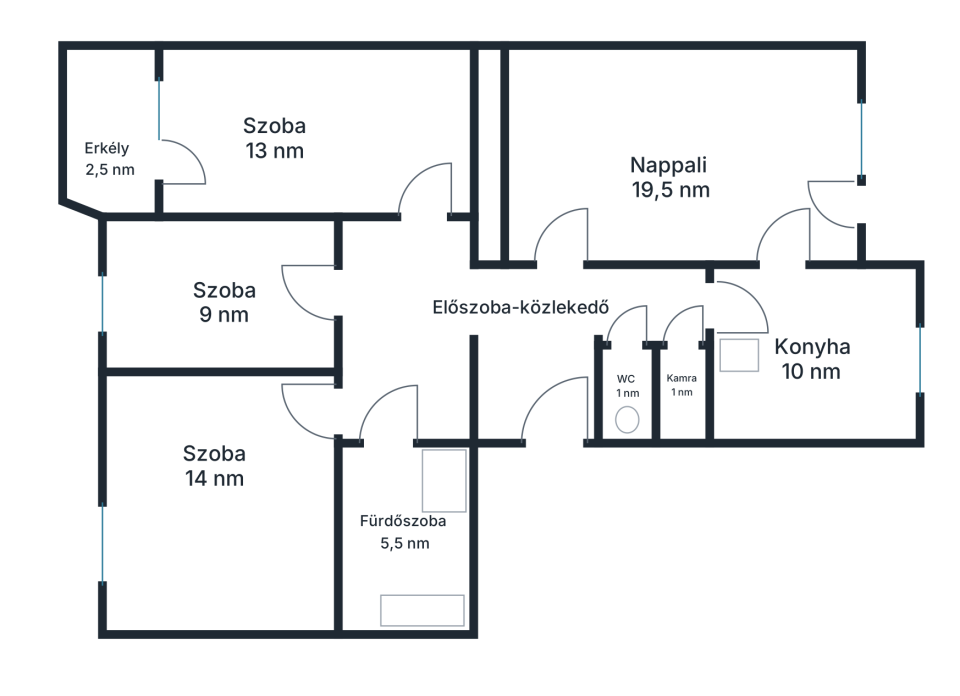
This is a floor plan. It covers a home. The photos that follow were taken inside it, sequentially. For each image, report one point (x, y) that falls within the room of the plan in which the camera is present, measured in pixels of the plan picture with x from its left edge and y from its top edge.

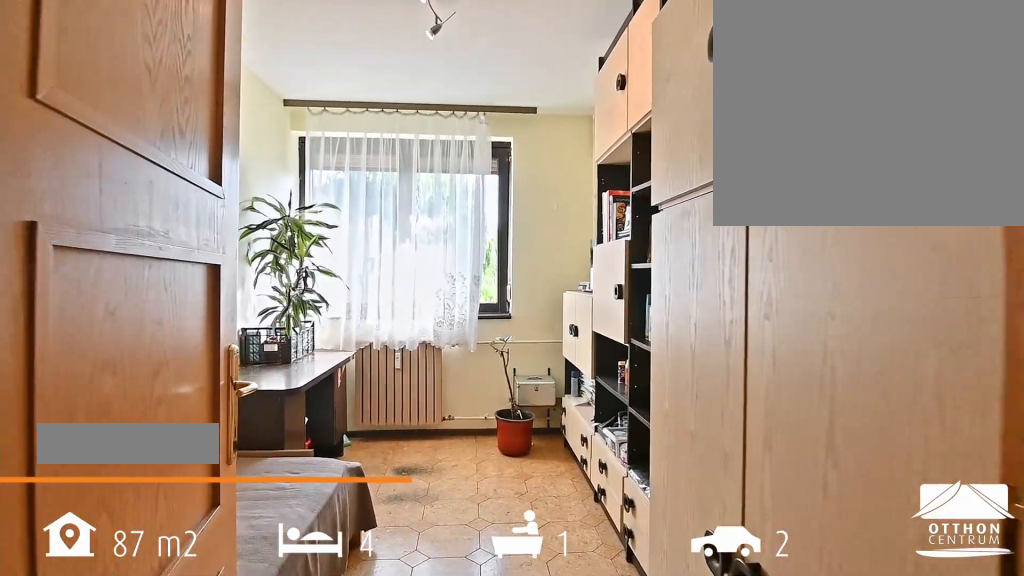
(225, 301)
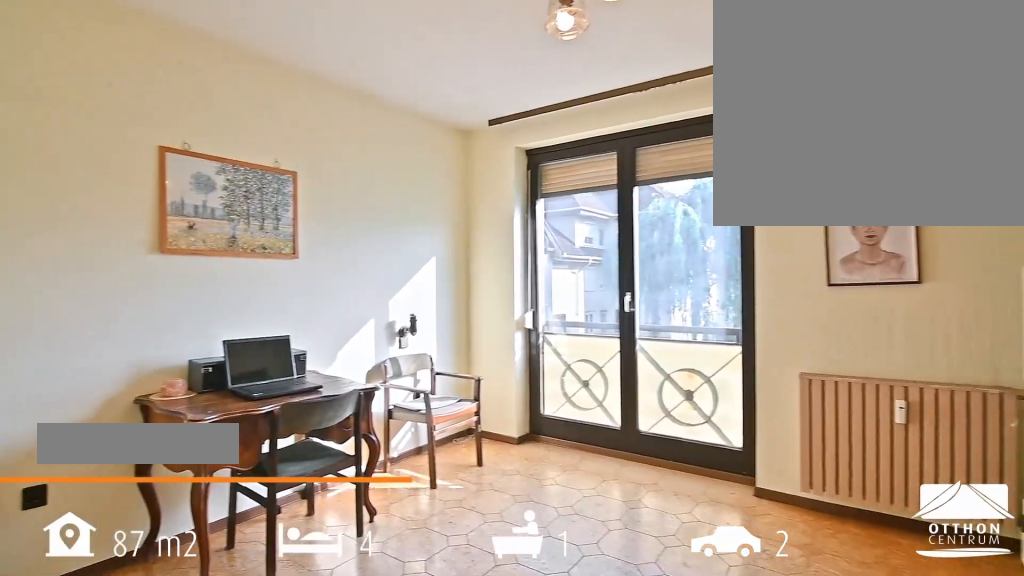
(216, 468)
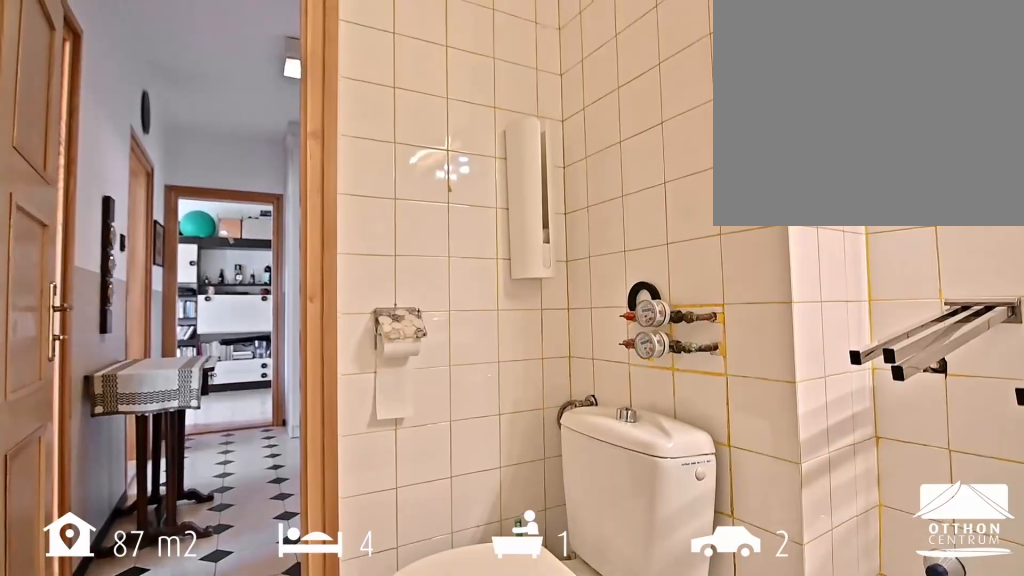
(402, 541)
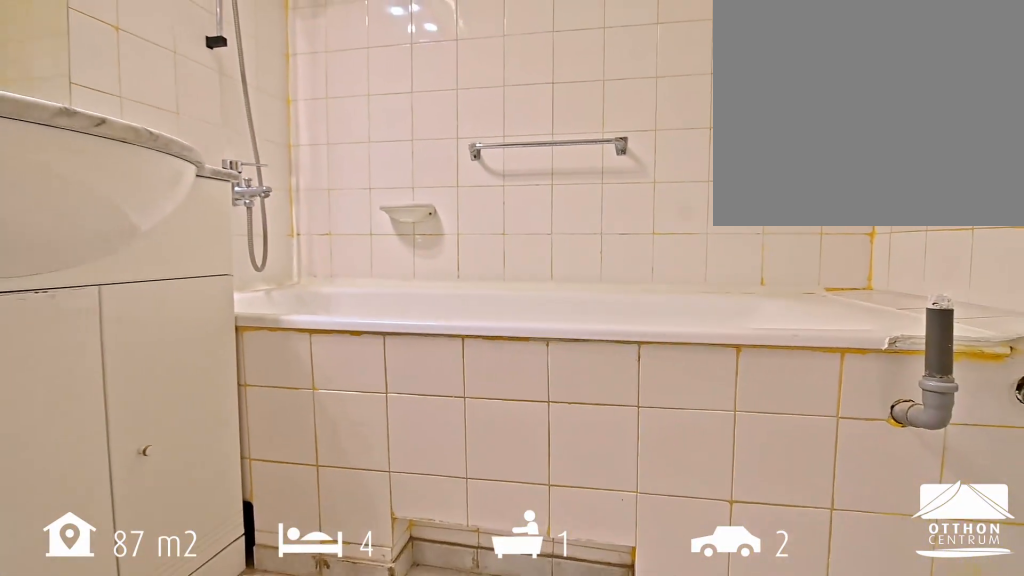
(402, 541)
